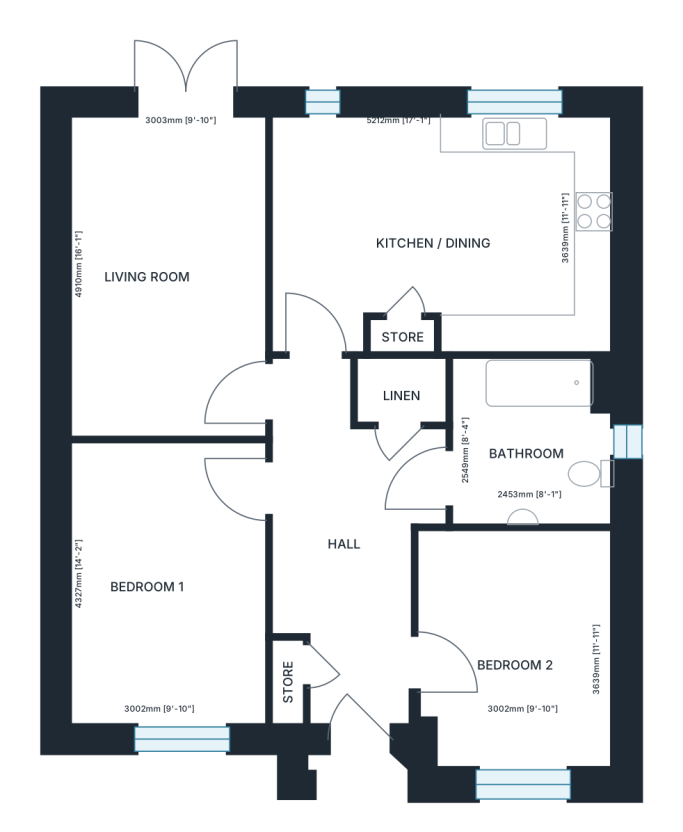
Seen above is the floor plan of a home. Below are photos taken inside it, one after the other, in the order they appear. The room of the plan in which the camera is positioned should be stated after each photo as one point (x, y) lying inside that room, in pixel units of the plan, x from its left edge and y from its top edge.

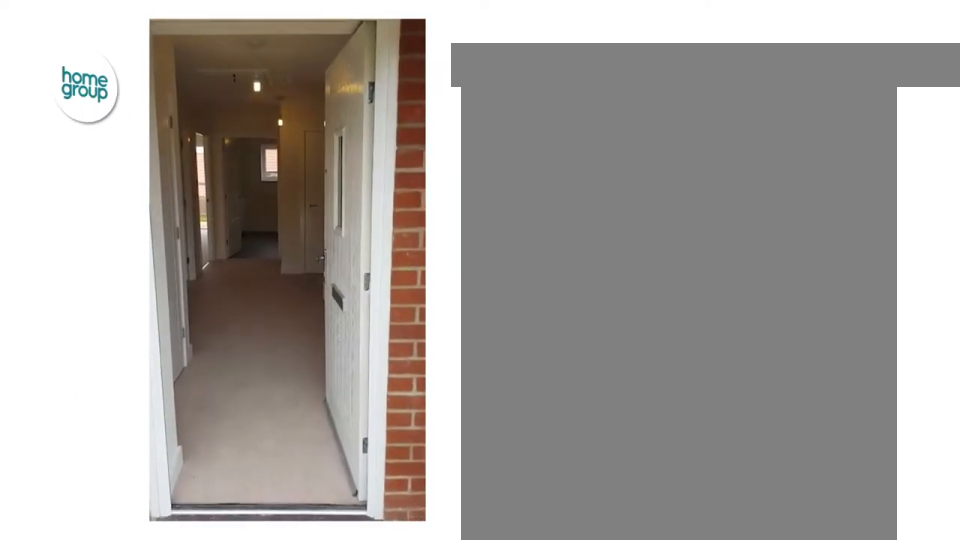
(397, 524)
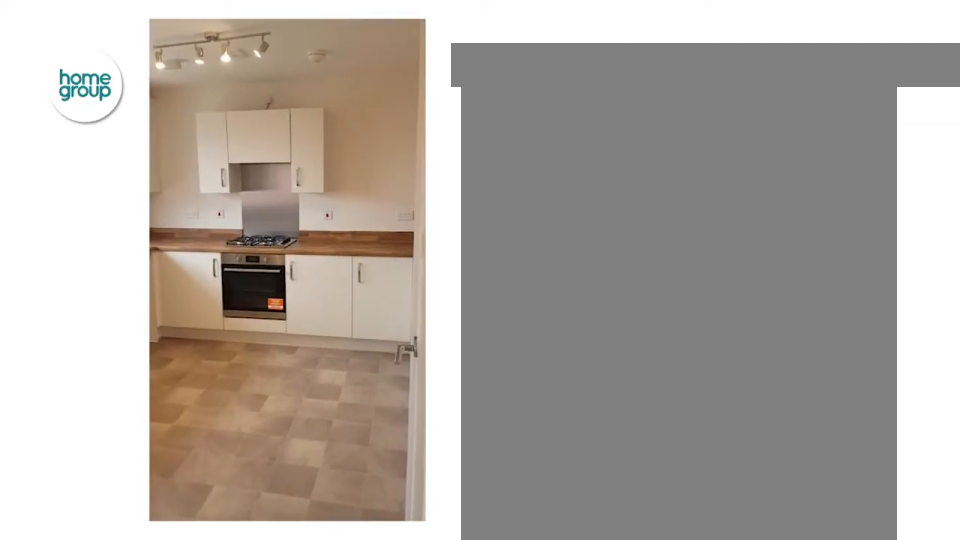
(442, 232)
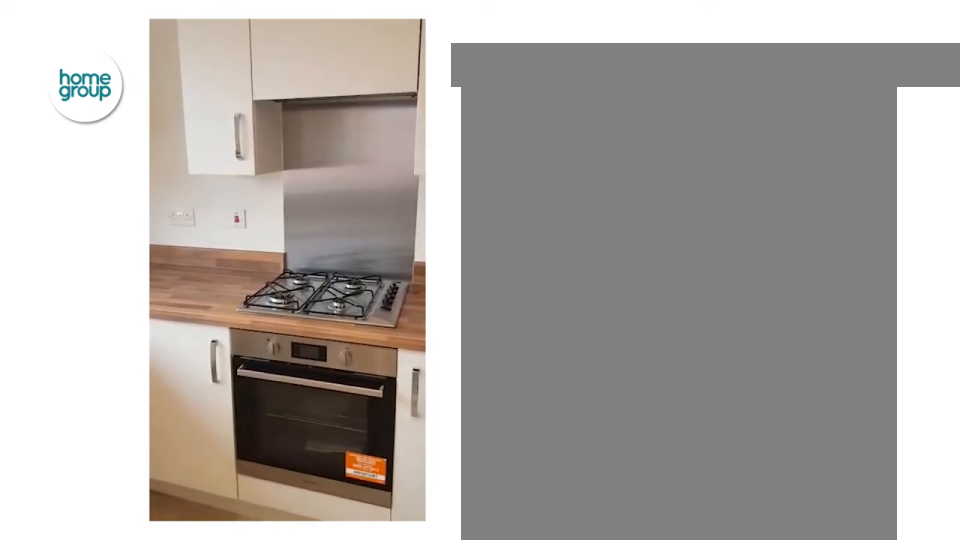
(442, 232)
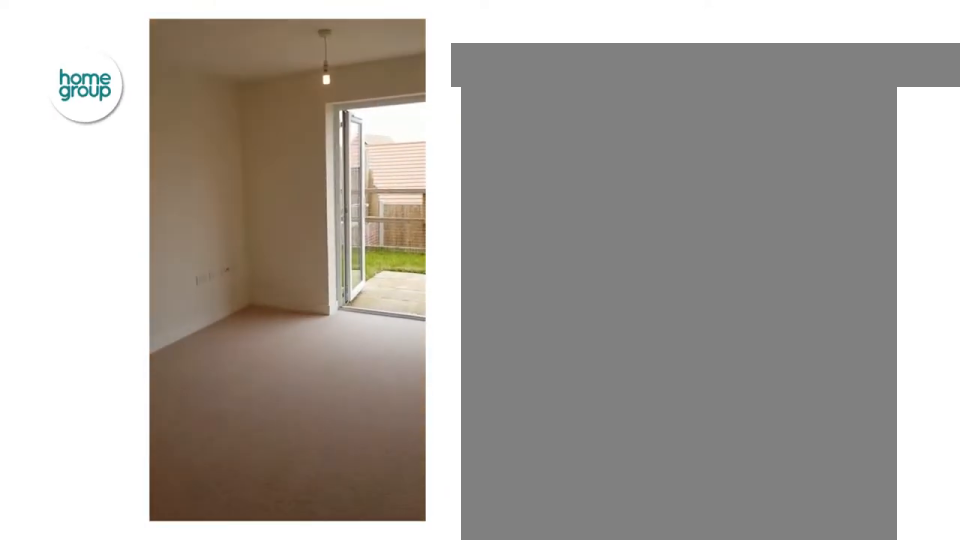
(168, 275)
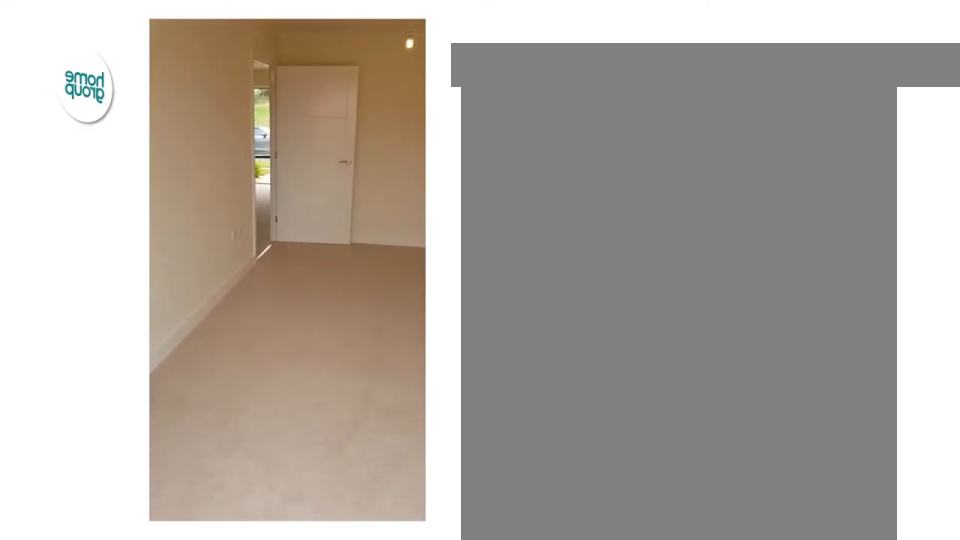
(168, 275)
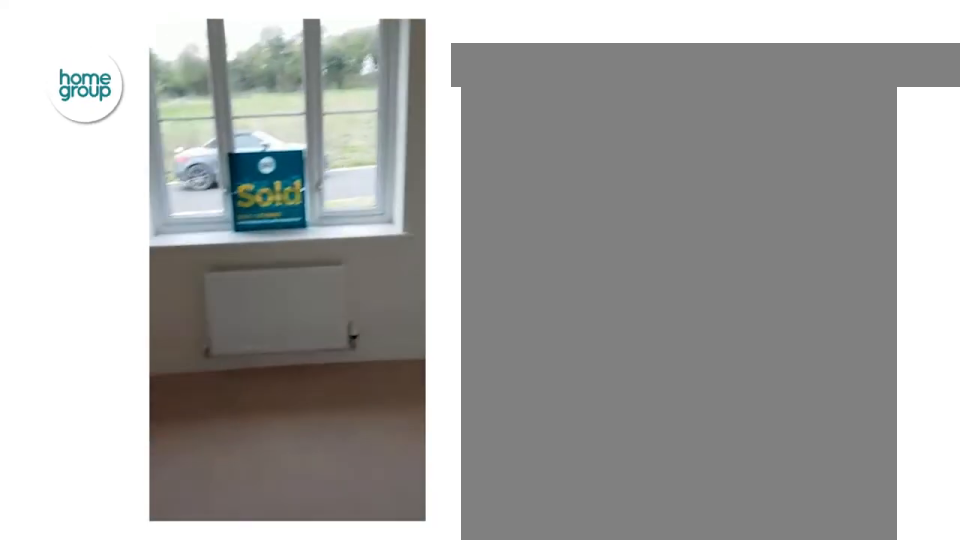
(518, 649)
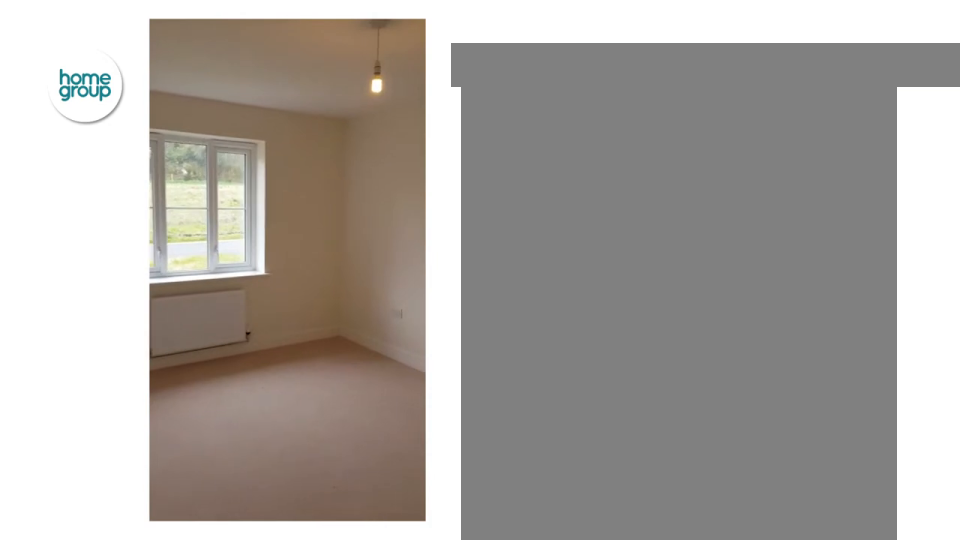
(168, 583)
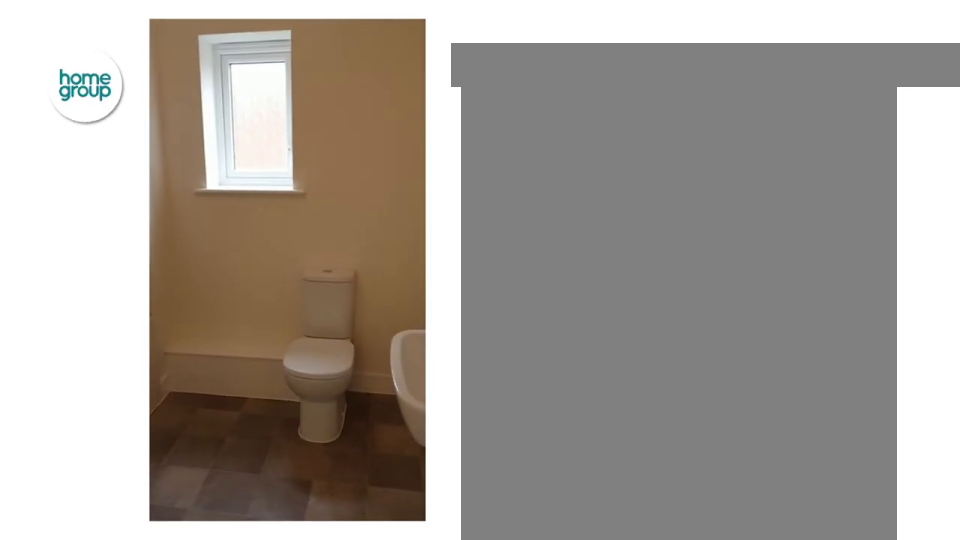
(530, 442)
